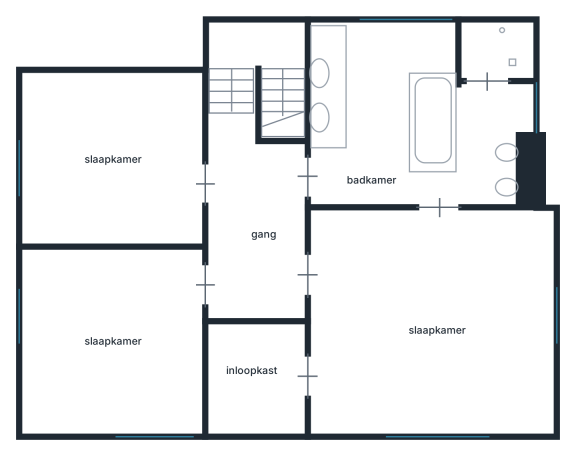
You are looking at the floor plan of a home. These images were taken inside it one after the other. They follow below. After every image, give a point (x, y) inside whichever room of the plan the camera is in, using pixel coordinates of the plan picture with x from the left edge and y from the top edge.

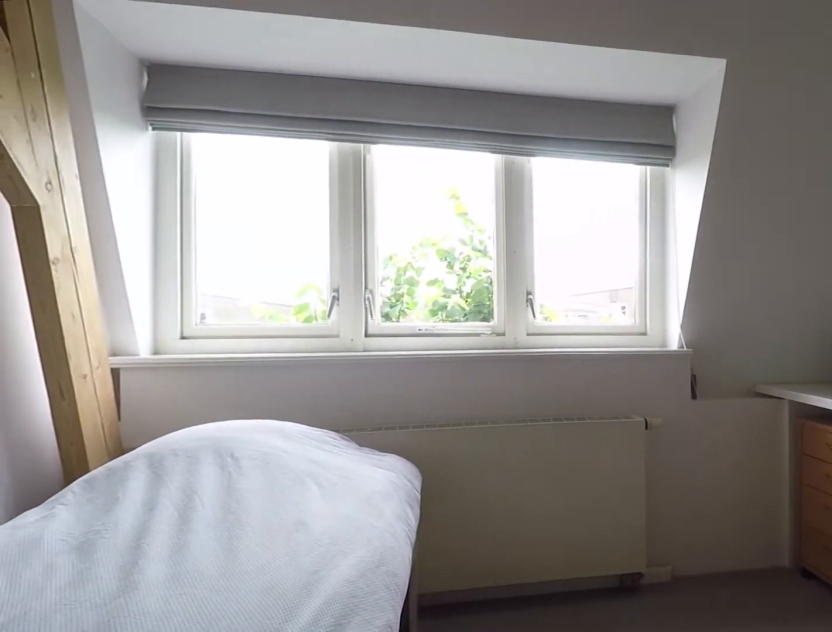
(113, 339)
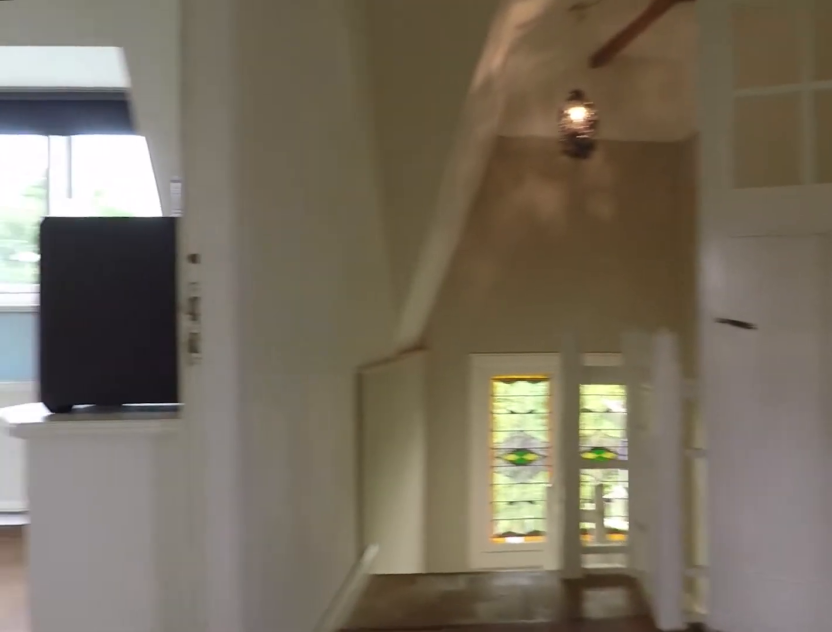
(255, 224)
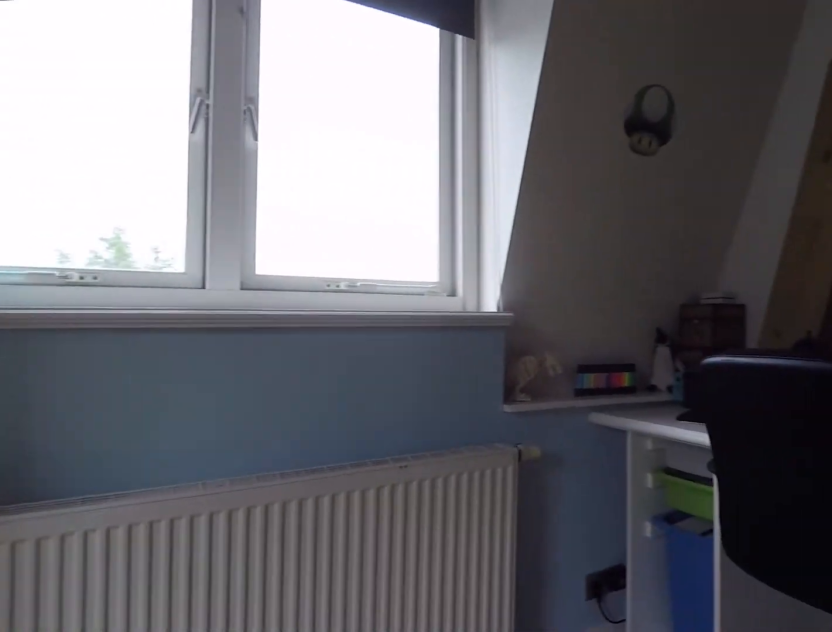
(113, 163)
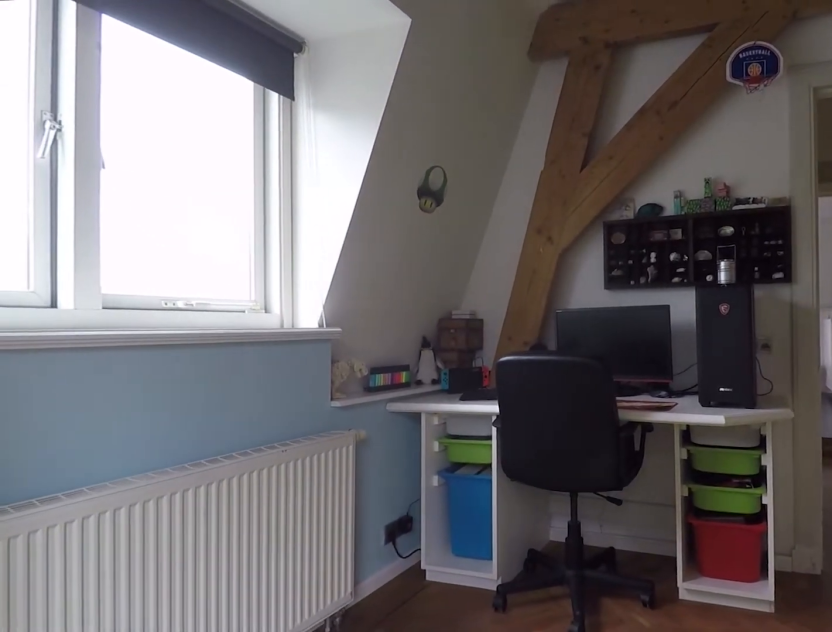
(113, 163)
